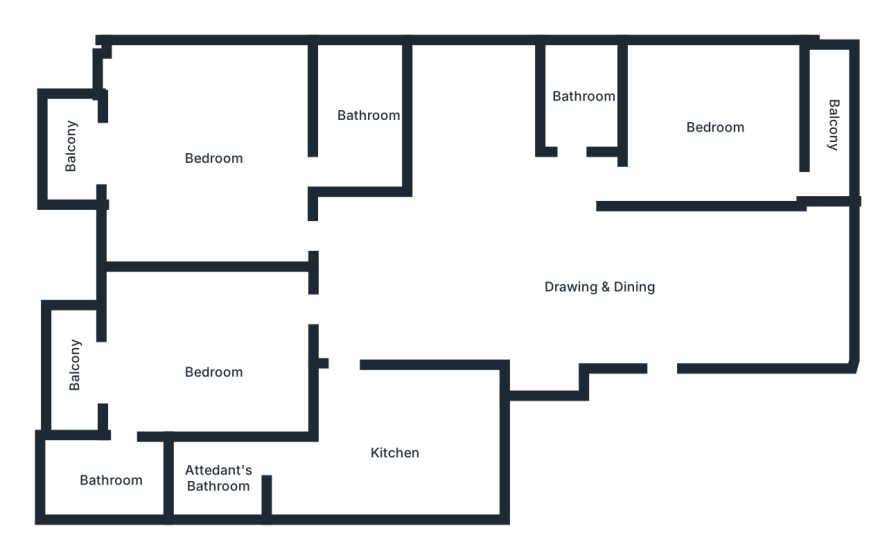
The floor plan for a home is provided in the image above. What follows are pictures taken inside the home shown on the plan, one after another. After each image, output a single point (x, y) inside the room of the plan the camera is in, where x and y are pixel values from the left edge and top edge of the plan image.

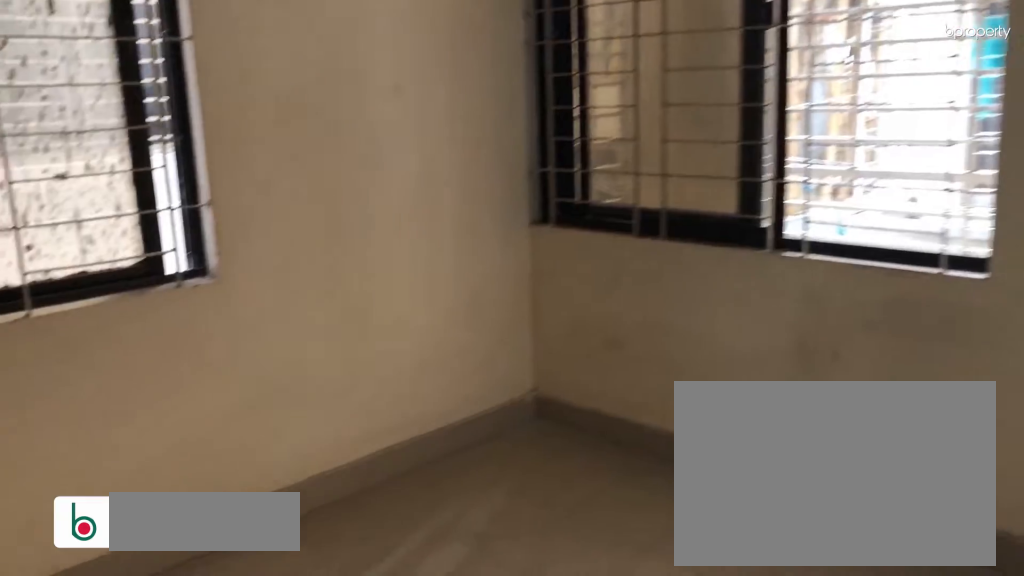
(712, 134)
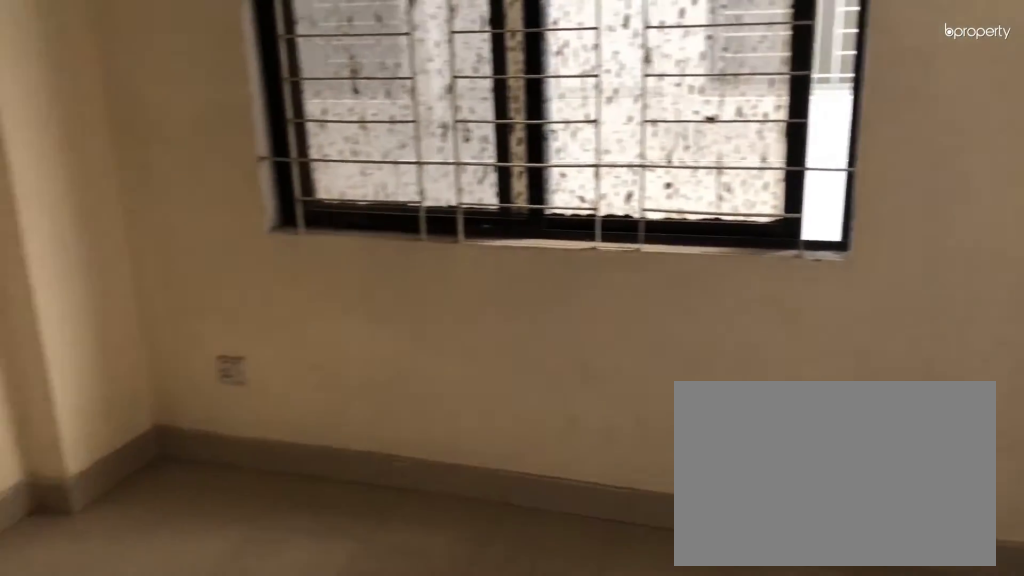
(712, 134)
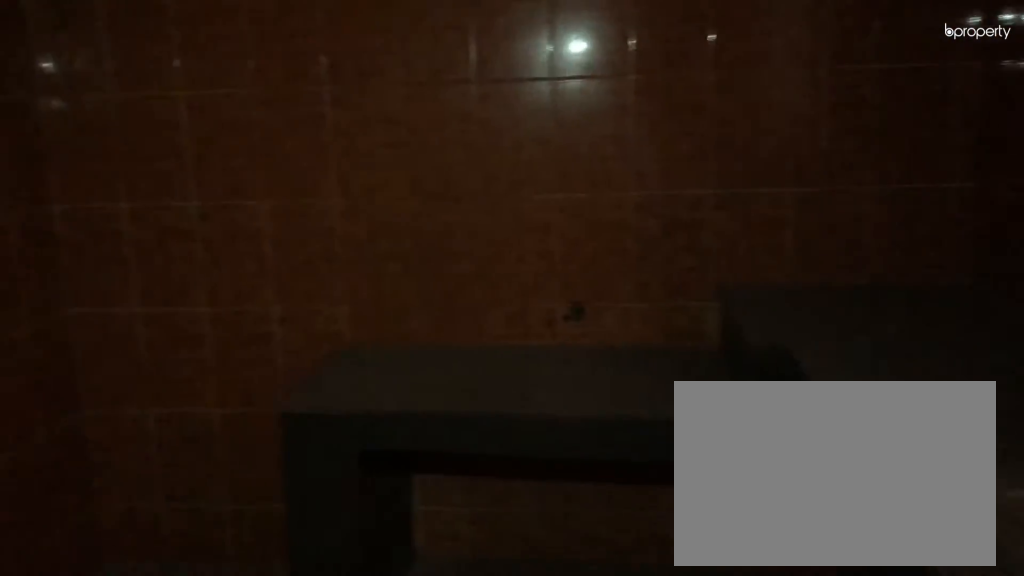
(395, 450)
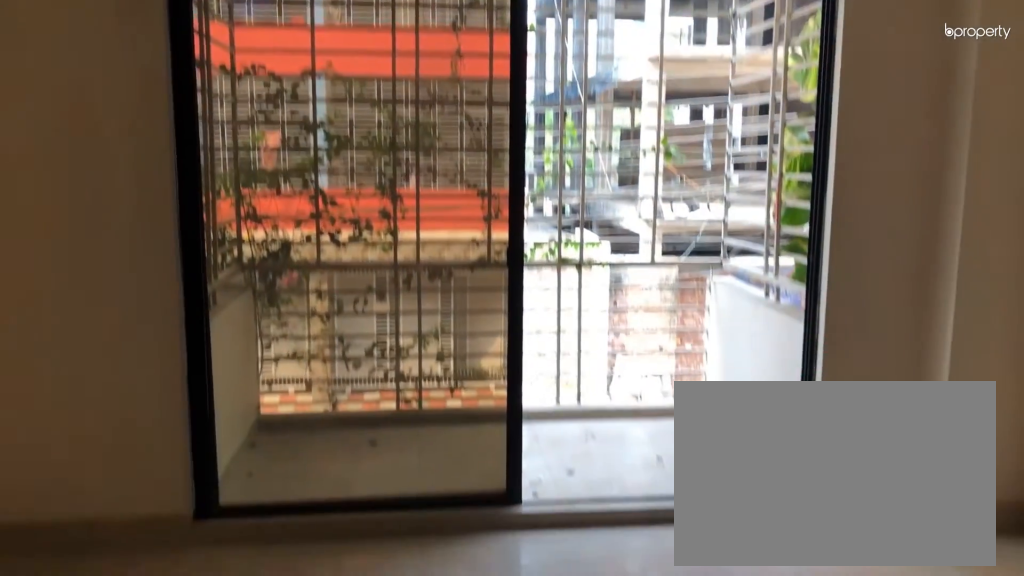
(213, 157)
